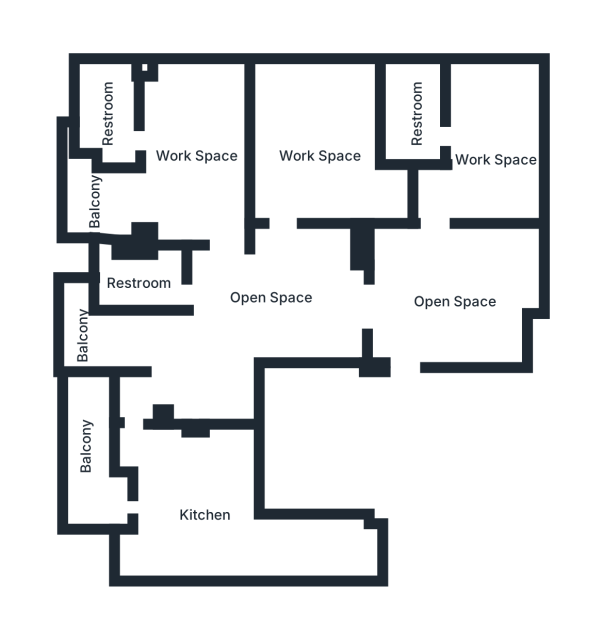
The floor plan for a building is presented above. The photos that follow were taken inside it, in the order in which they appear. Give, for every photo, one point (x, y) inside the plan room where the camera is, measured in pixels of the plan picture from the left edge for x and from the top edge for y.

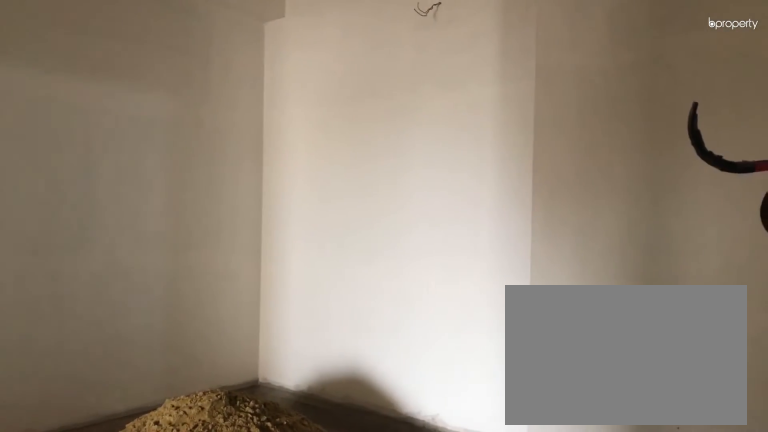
(453, 302)
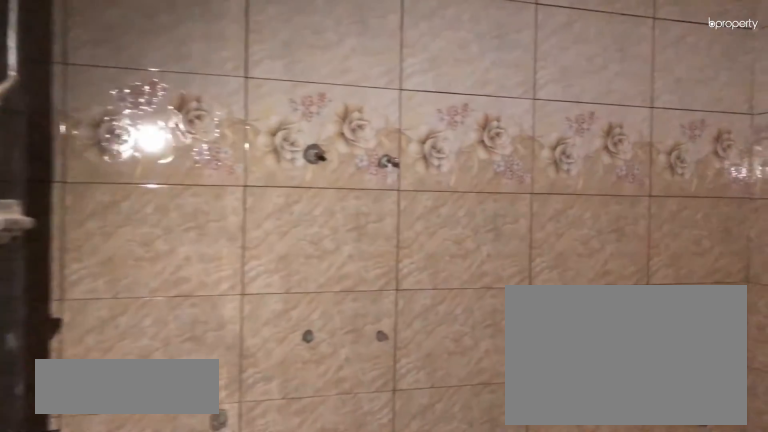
(416, 125)
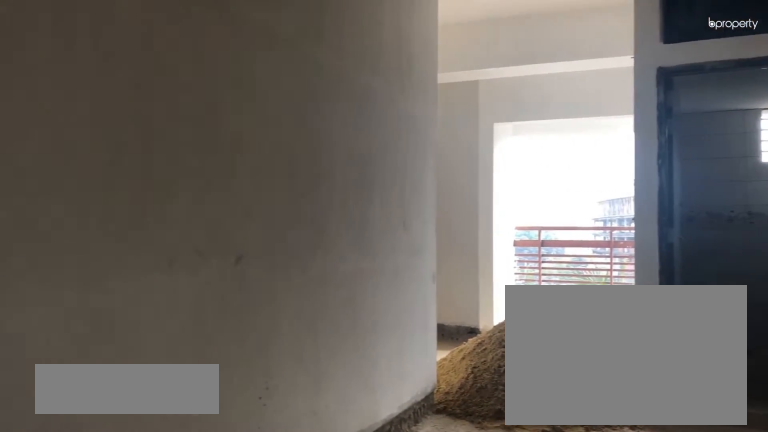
(278, 304)
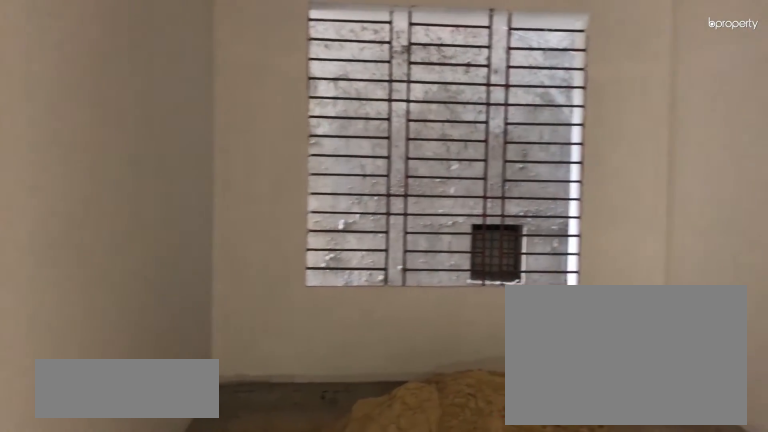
(333, 162)
